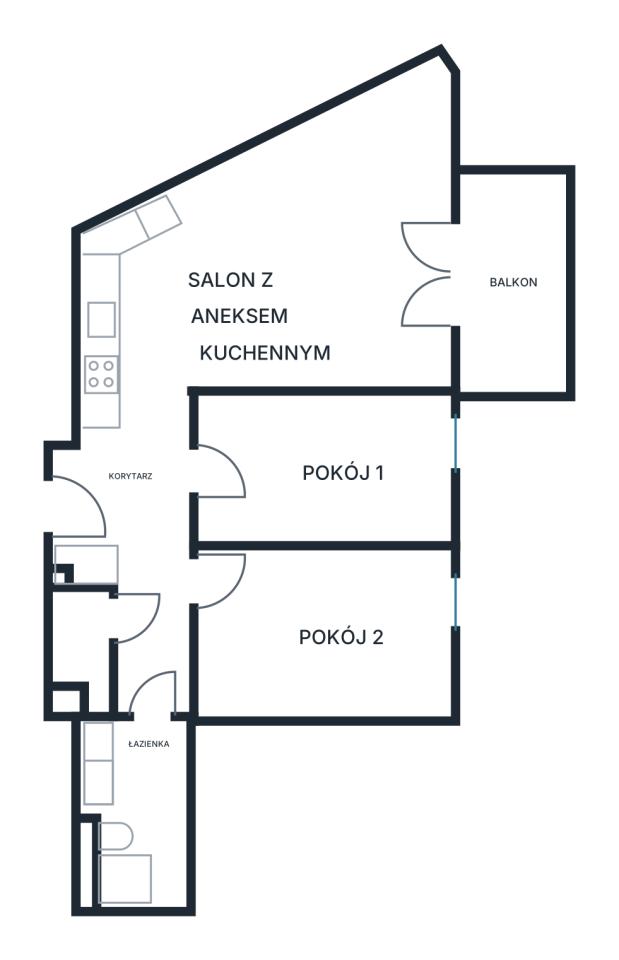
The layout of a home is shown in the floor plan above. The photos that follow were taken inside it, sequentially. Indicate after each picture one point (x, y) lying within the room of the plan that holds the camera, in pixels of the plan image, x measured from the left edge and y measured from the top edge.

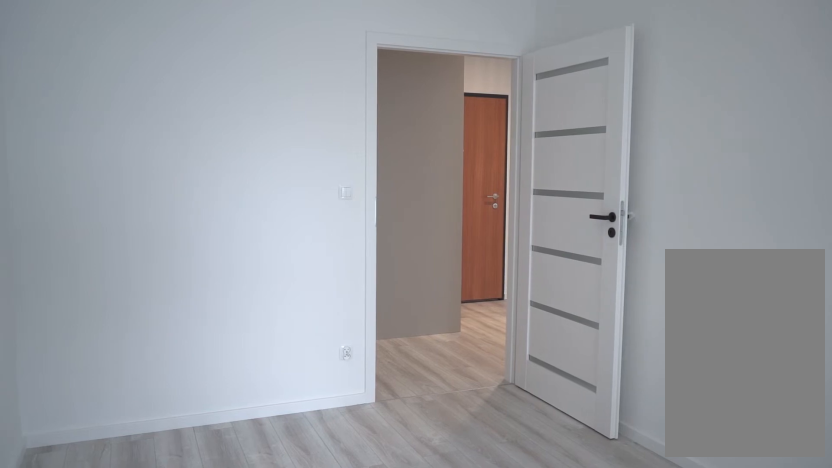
(327, 633)
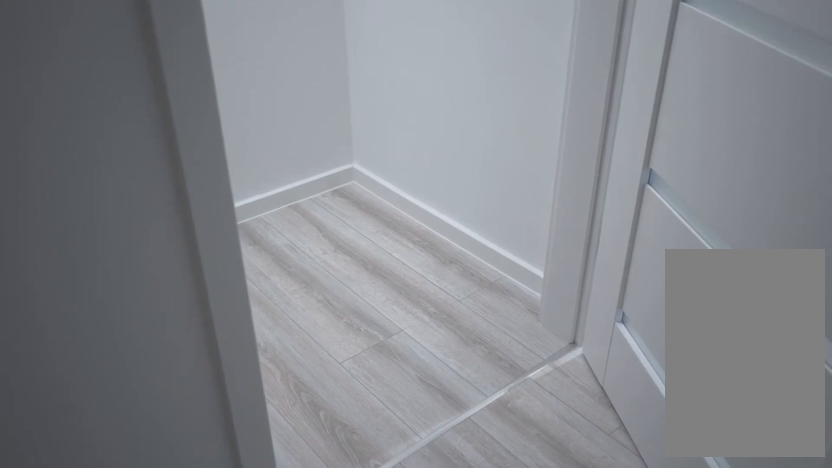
(85, 644)
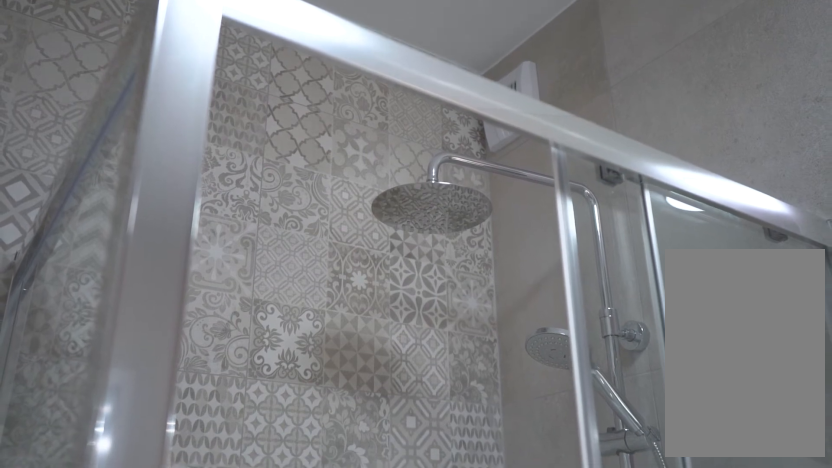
(148, 800)
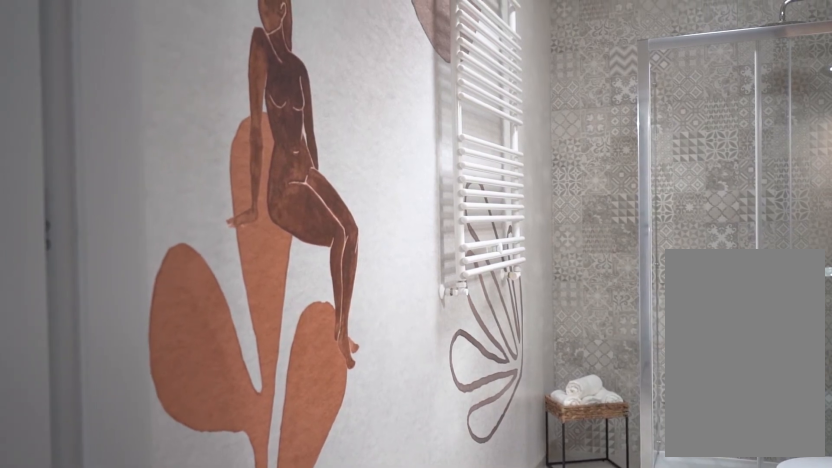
(148, 801)
